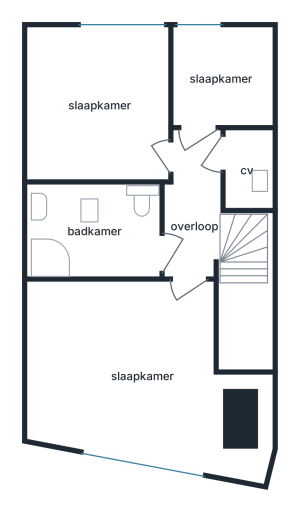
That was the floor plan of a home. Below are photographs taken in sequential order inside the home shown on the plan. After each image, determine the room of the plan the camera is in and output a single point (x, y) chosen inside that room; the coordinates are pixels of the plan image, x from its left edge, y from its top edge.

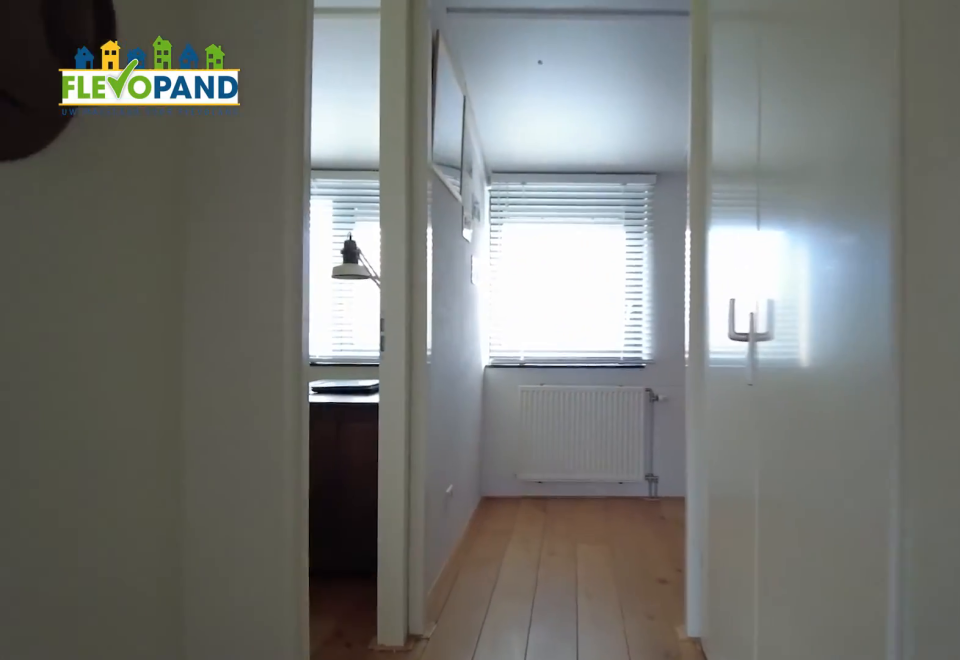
(193, 205)
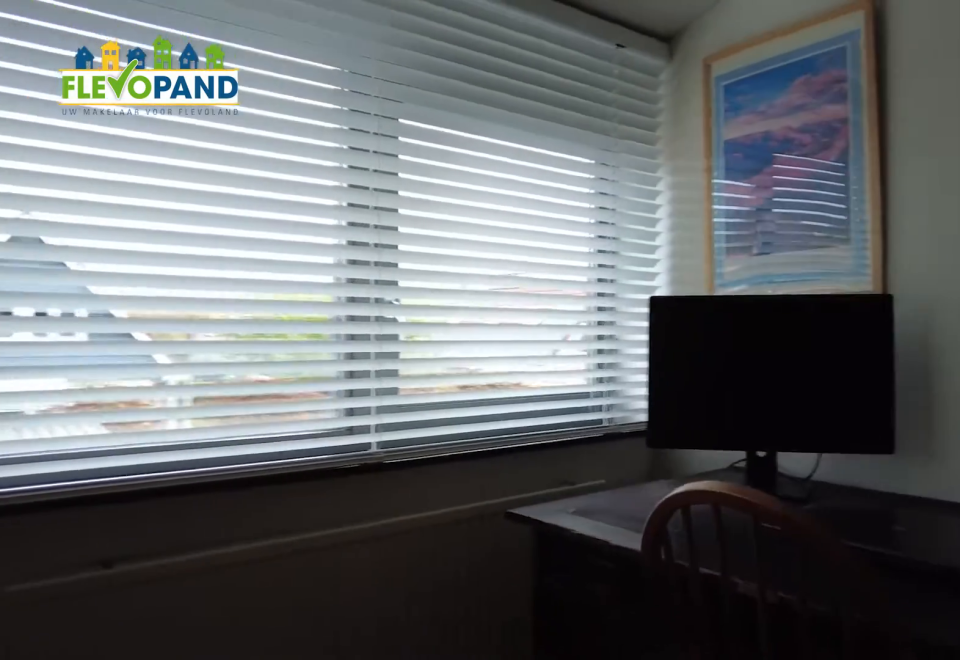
(44, 105)
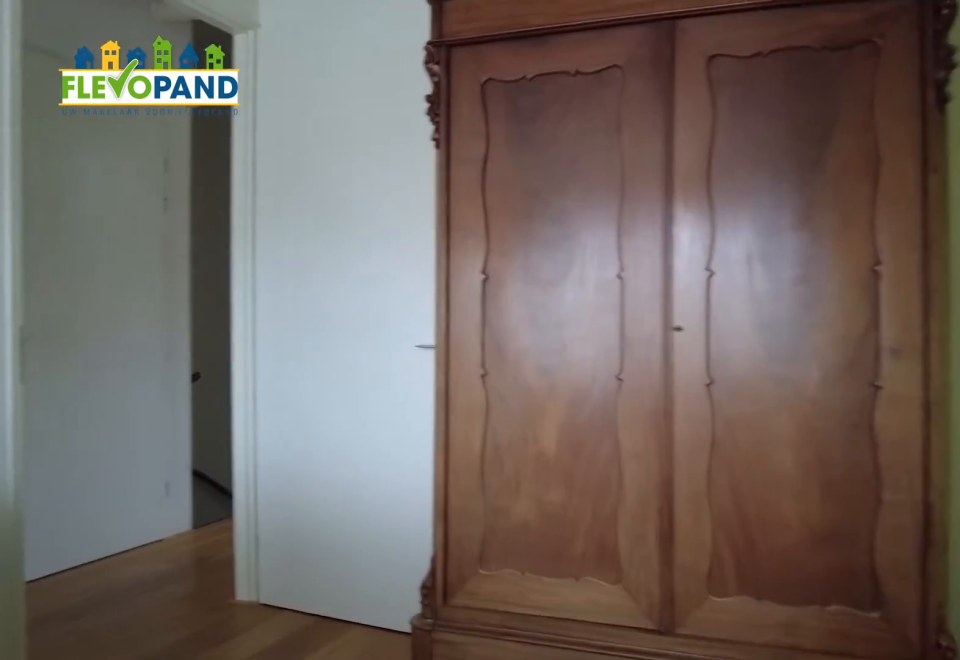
(44, 105)
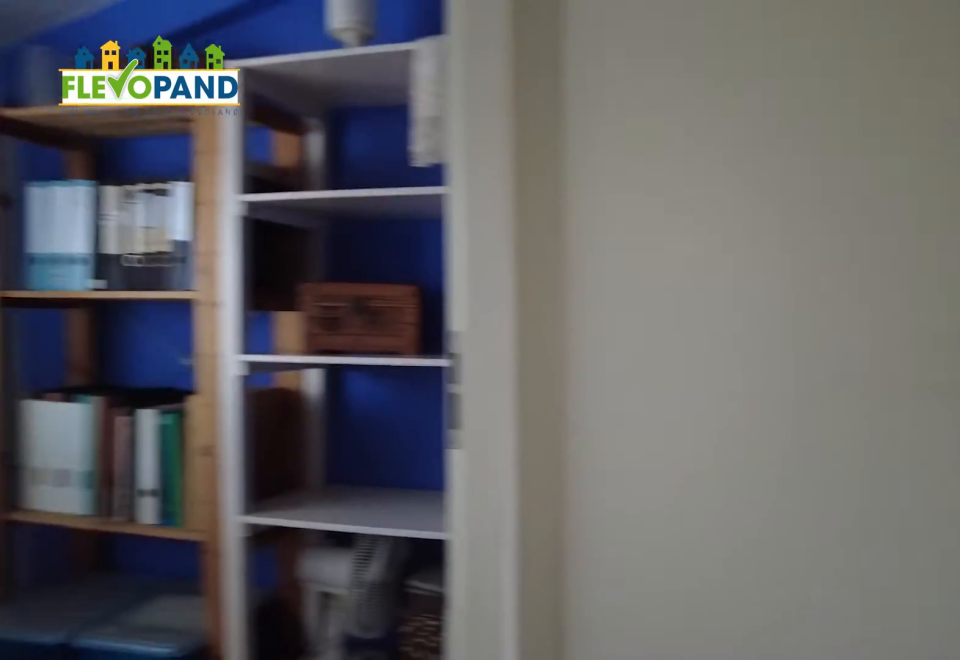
(193, 204)
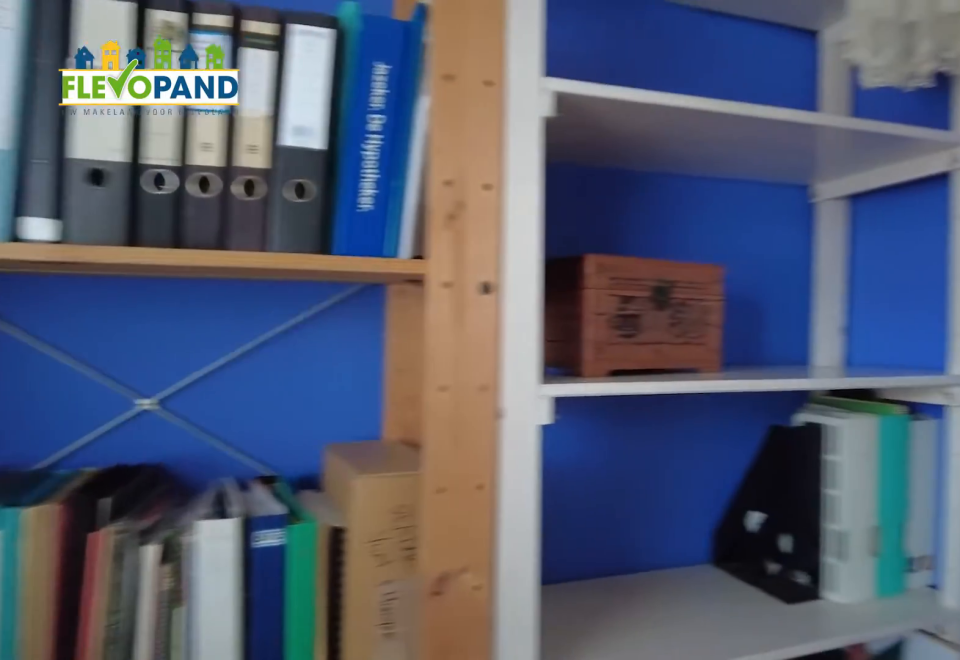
(219, 77)
